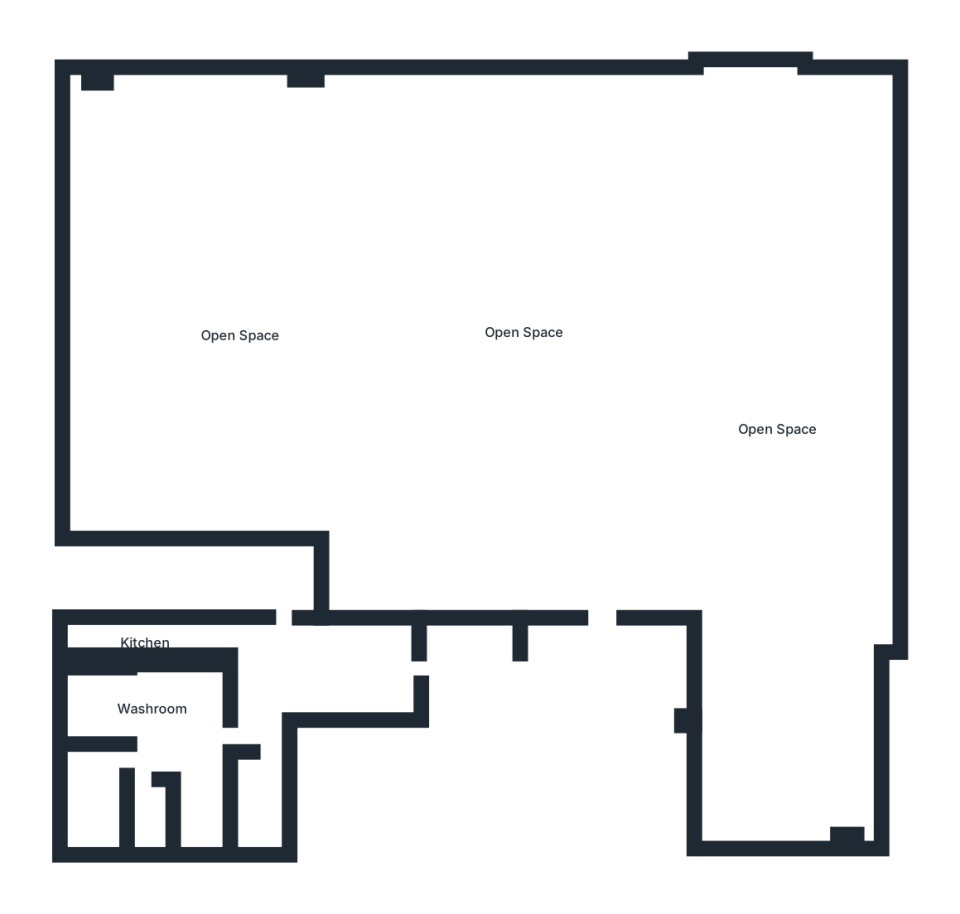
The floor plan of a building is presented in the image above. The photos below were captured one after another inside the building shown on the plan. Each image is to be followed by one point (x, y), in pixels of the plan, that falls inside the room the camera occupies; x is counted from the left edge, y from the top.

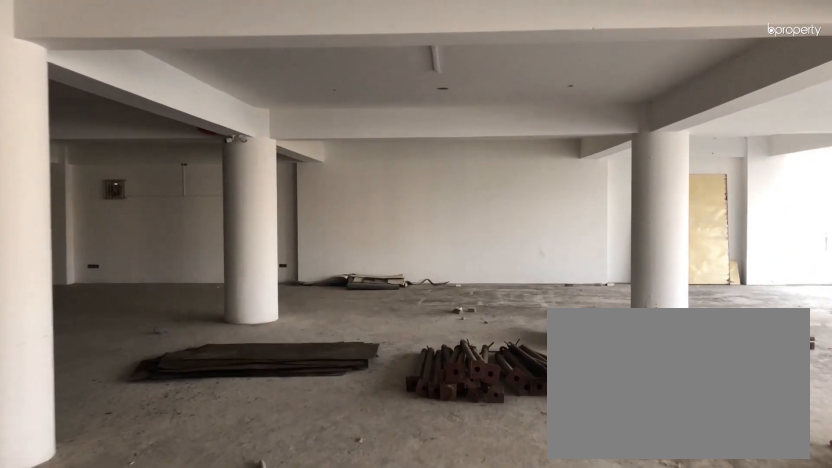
(601, 563)
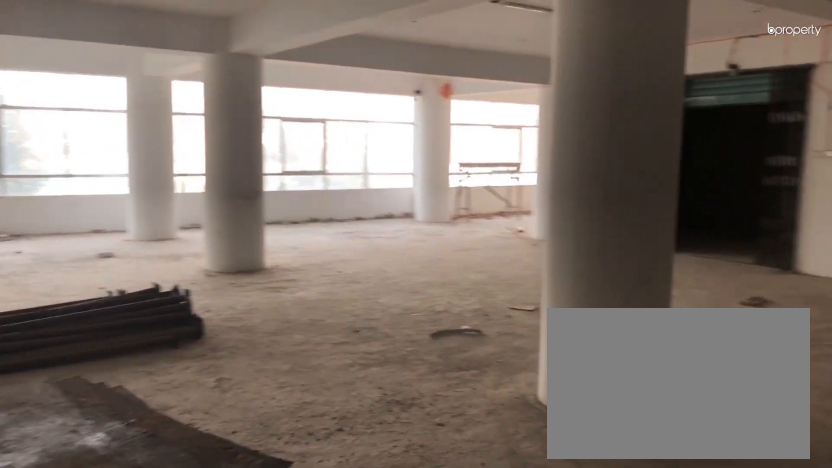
(527, 328)
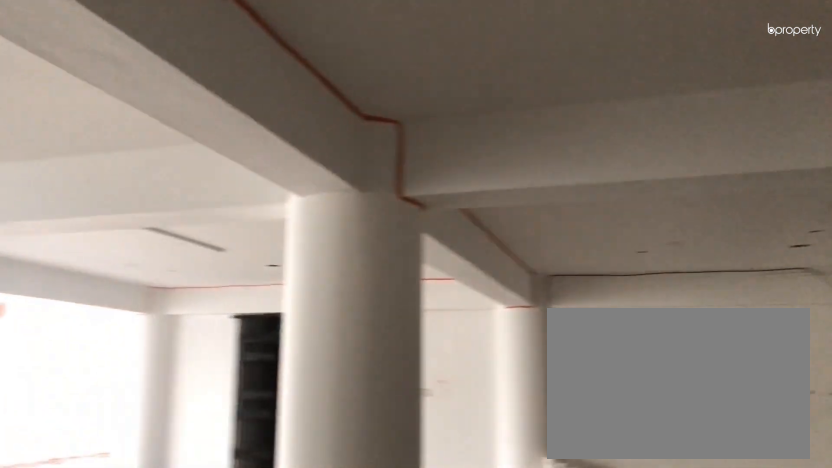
(527, 328)
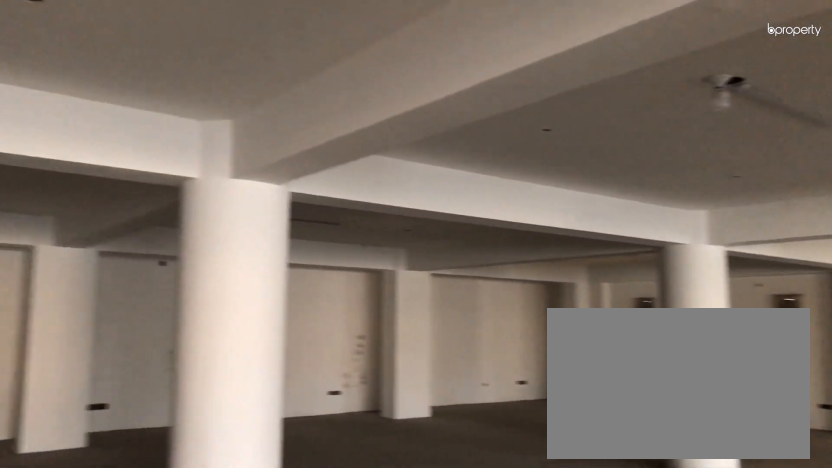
(240, 335)
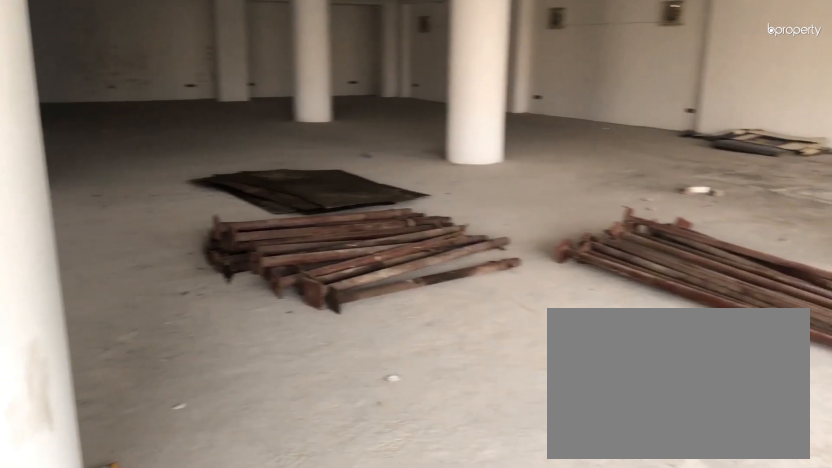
(782, 427)
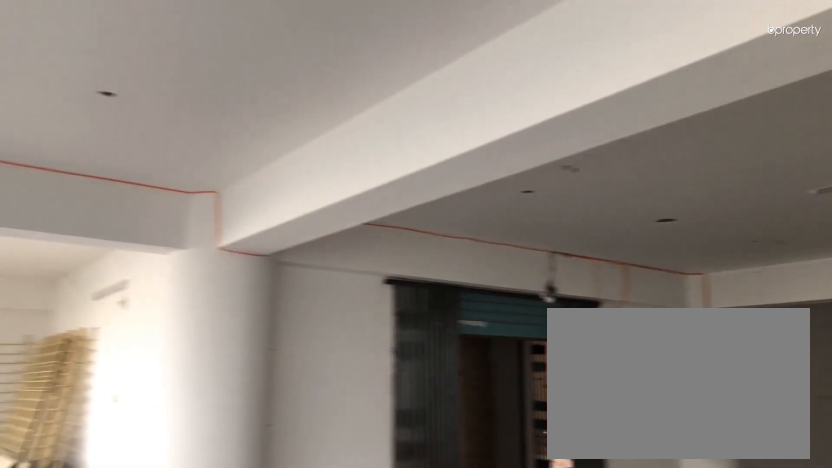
(782, 427)
